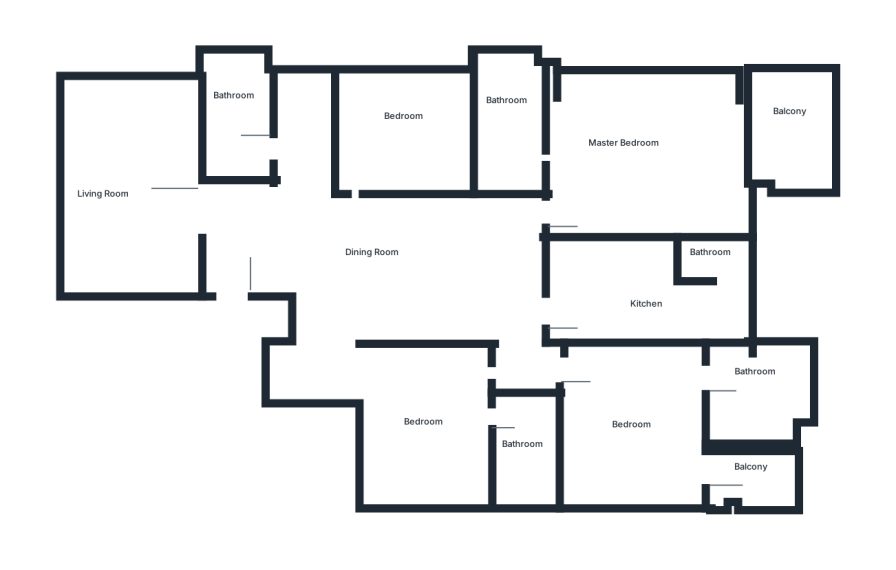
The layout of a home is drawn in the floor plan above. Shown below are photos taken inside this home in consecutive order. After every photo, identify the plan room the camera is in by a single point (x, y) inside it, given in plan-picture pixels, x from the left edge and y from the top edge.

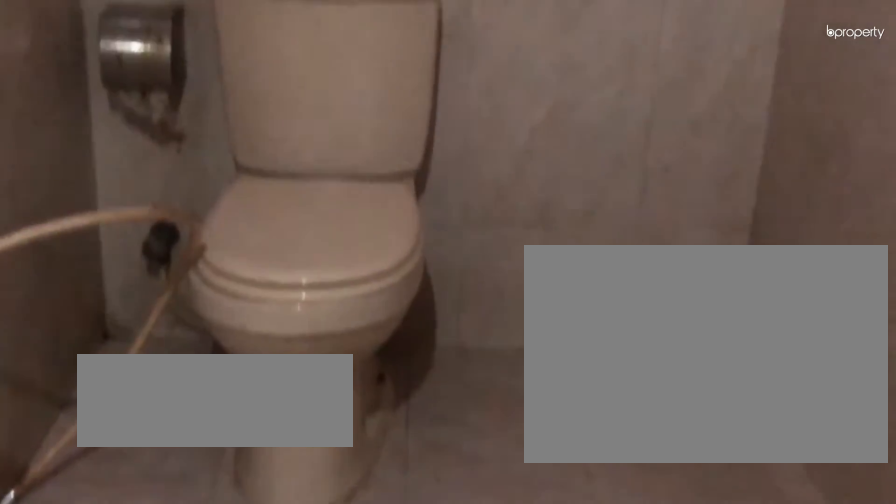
(240, 130)
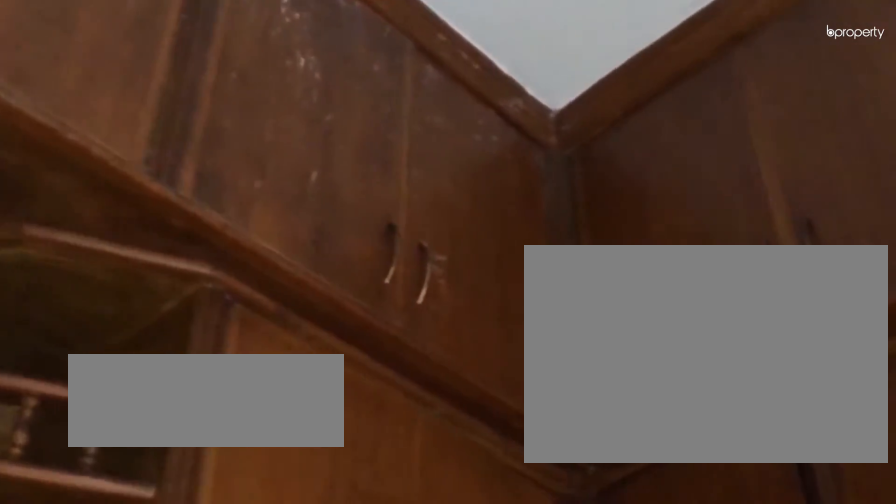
(620, 304)
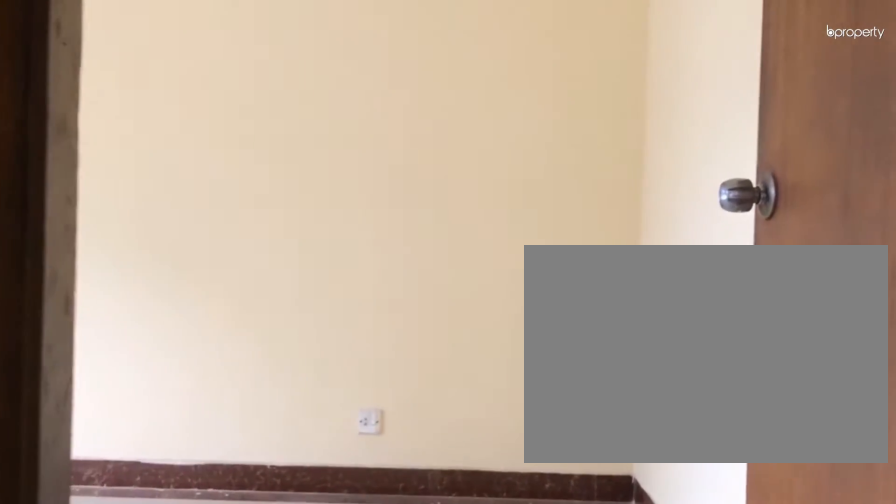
(457, 421)
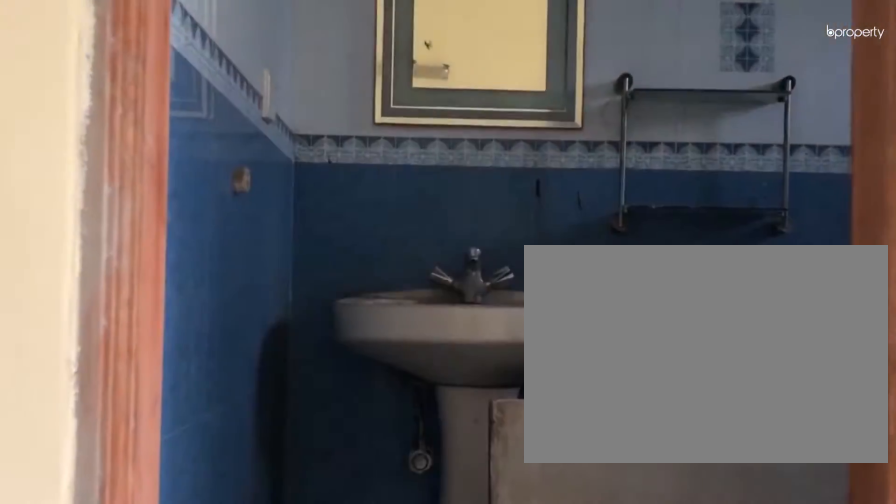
(457, 421)
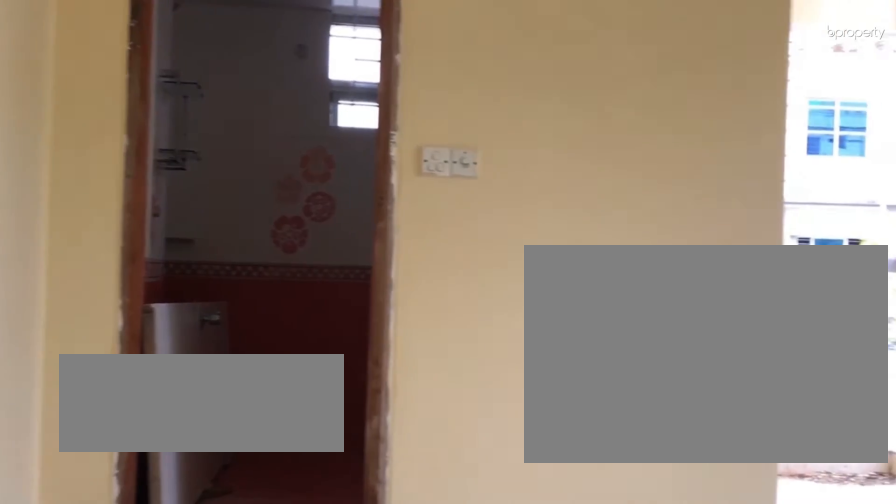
(651, 401)
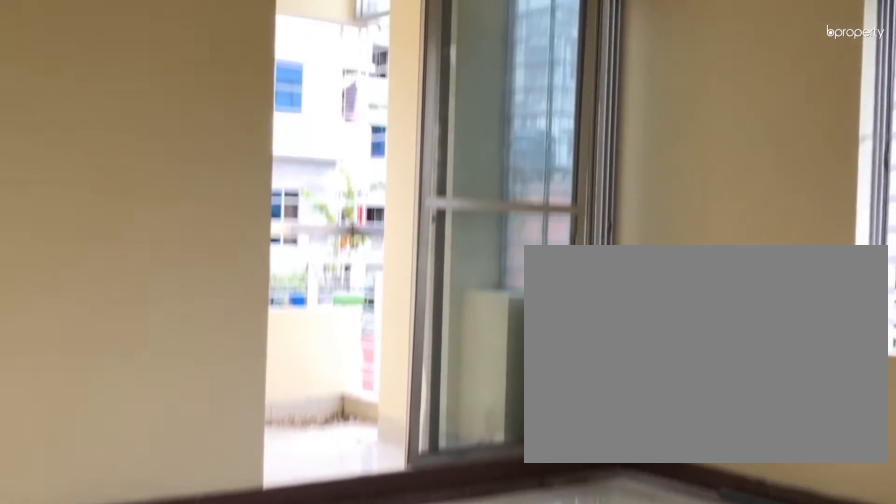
(651, 401)
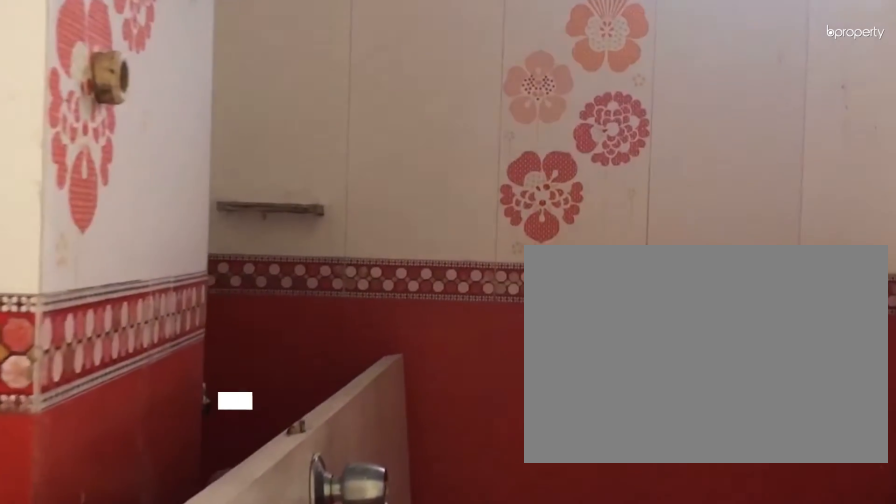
(735, 374)
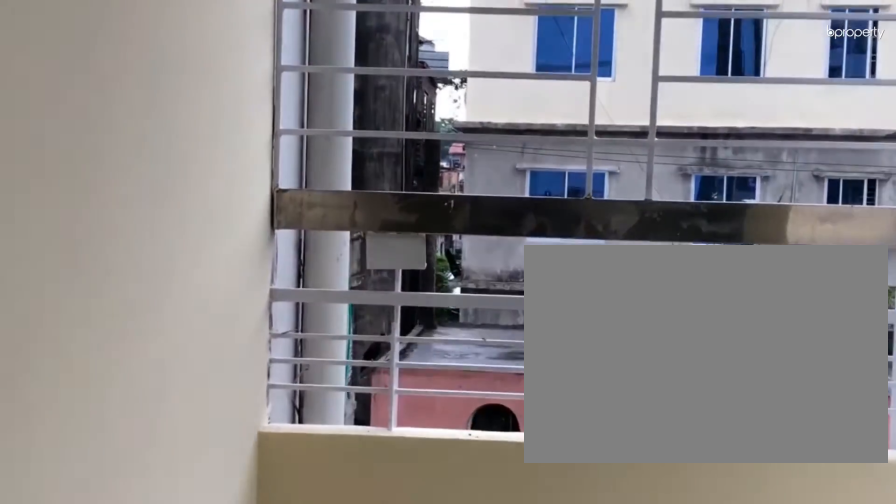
(746, 468)
